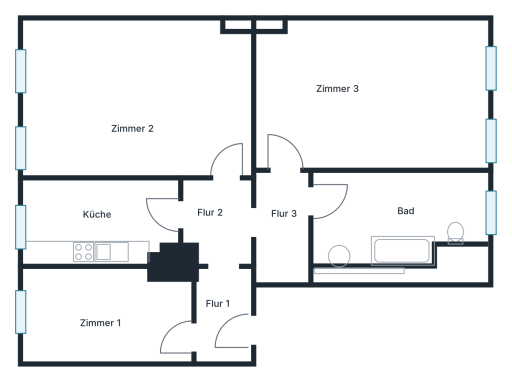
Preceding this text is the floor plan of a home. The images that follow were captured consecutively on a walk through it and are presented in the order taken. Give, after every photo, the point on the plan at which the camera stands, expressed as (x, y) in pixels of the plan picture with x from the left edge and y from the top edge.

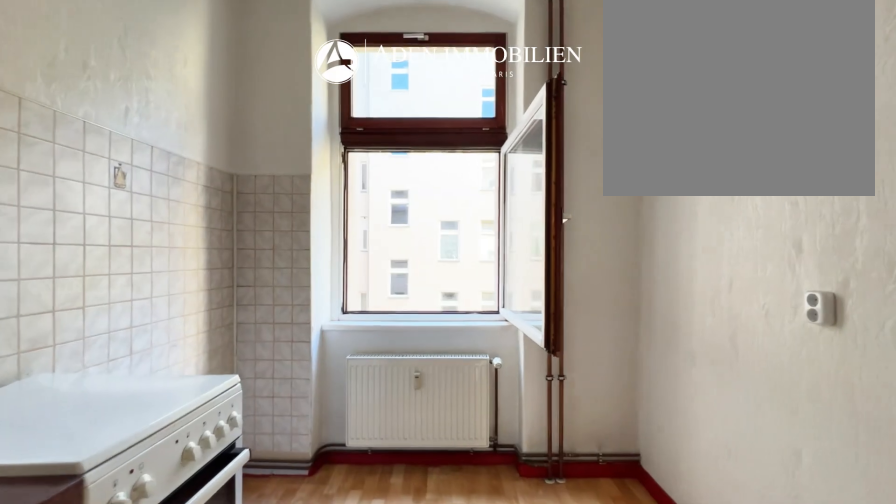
(97, 251)
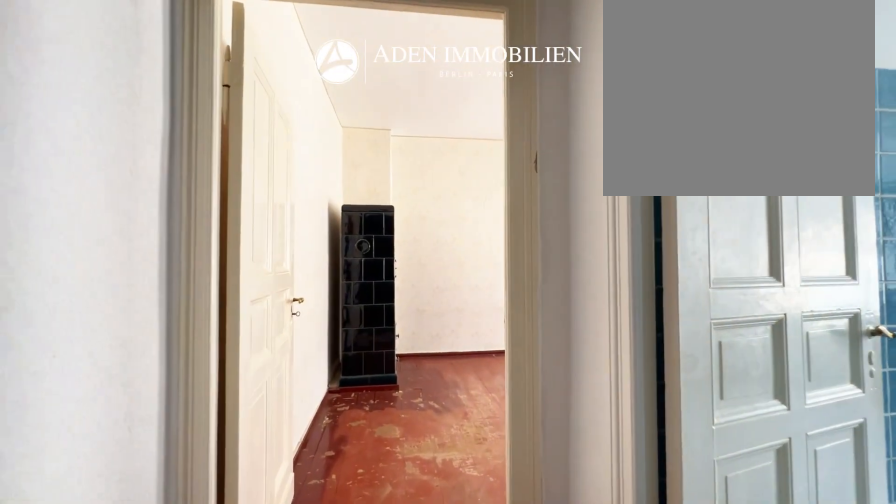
(287, 251)
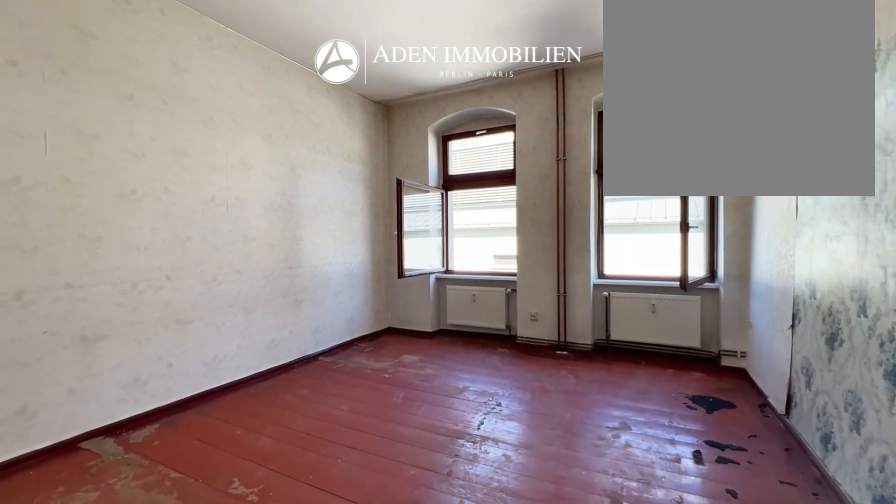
(303, 88)
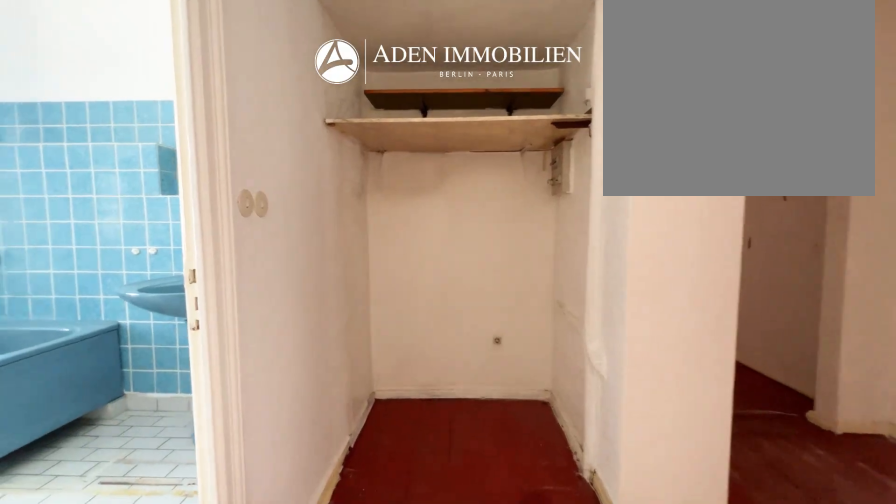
(285, 242)
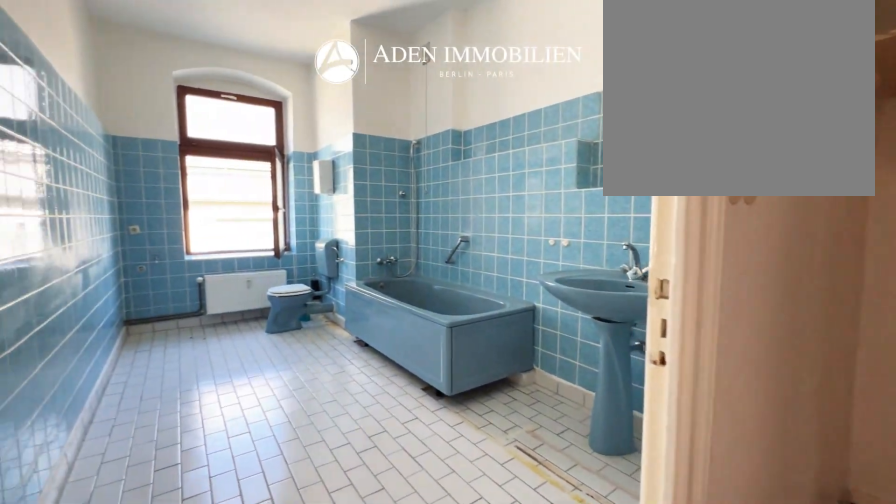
(285, 242)
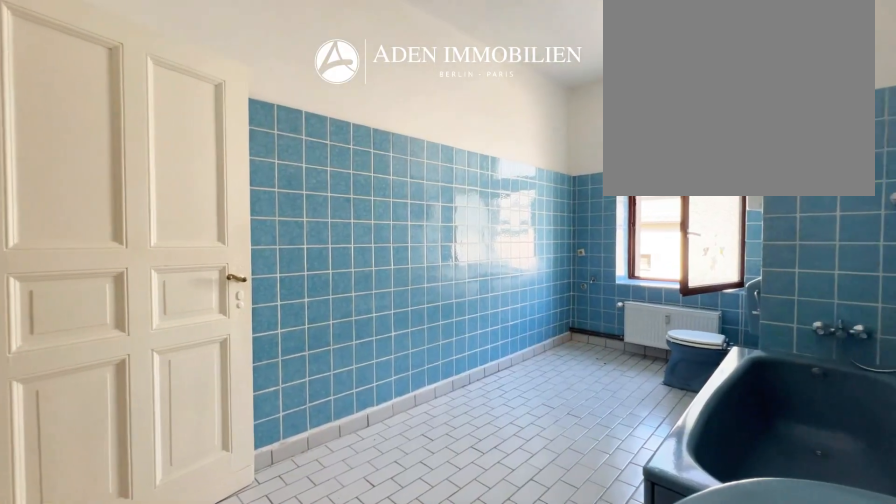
(382, 228)
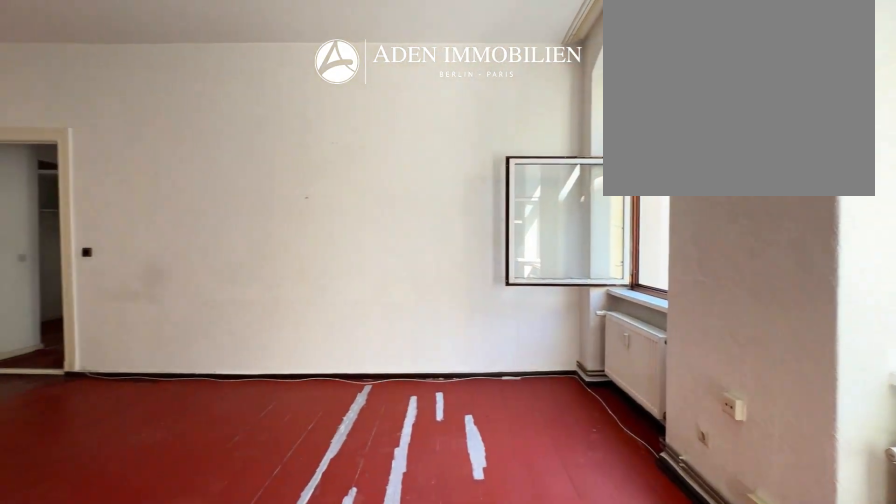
(129, 124)
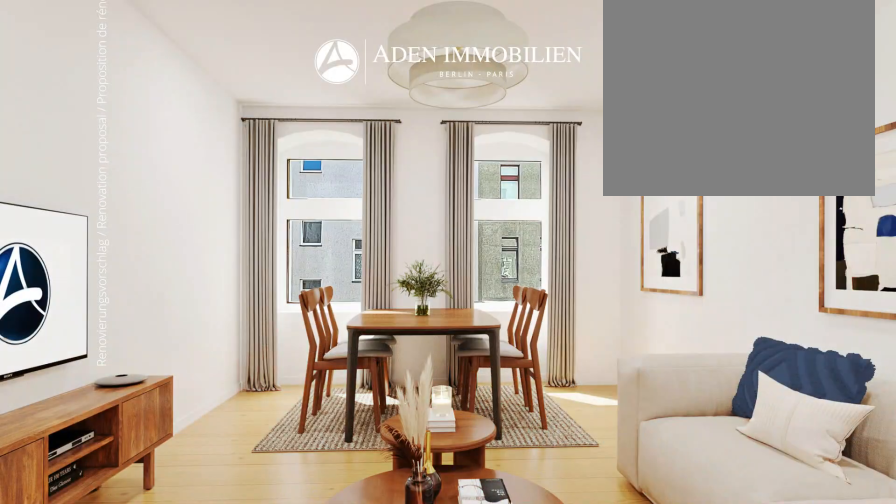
(129, 124)
